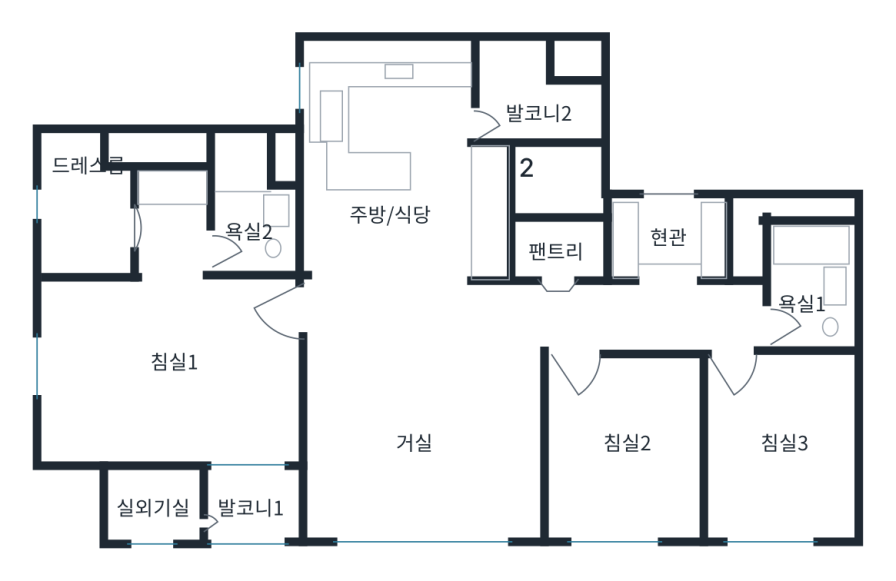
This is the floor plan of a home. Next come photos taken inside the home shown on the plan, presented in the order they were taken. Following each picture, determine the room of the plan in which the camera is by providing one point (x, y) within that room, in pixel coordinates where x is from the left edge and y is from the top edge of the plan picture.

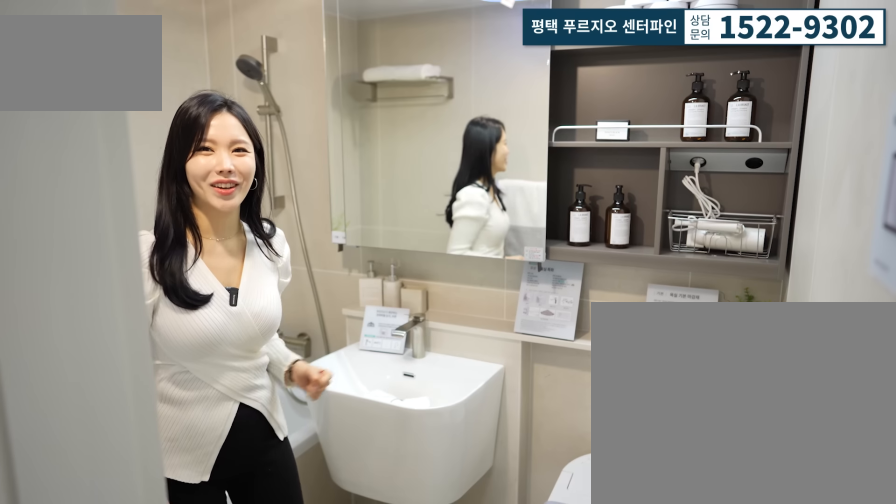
(800, 298)
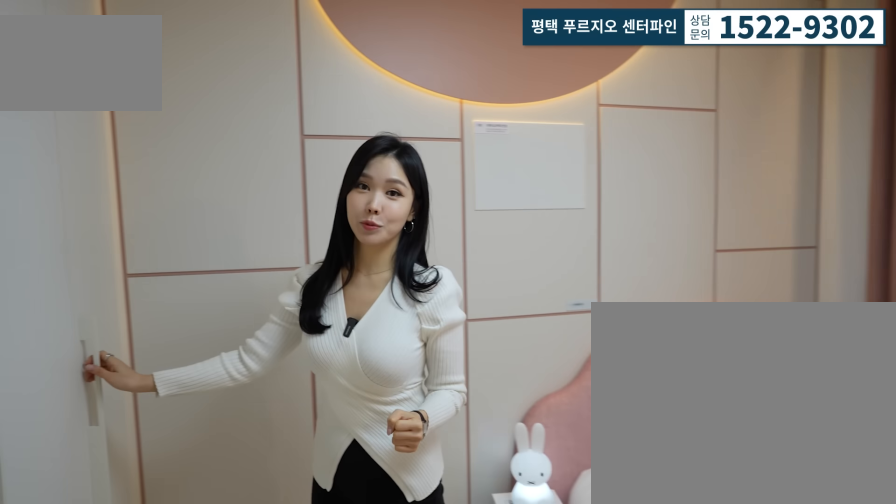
(789, 440)
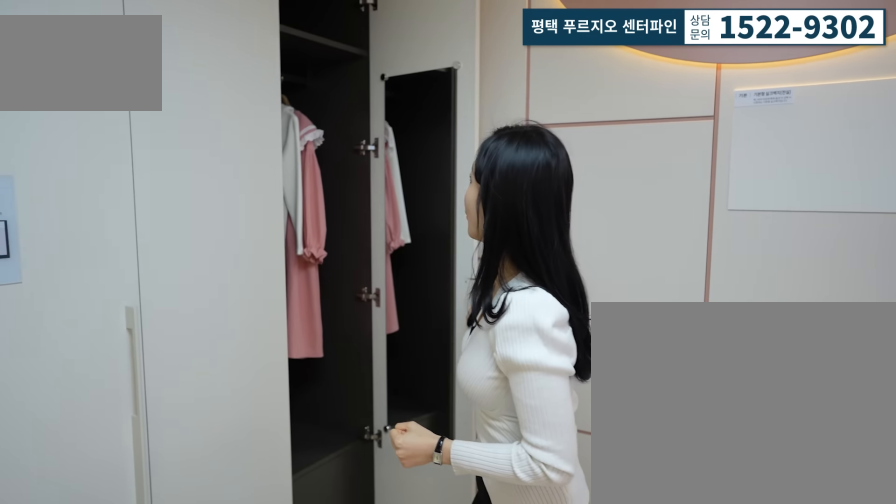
(789, 440)
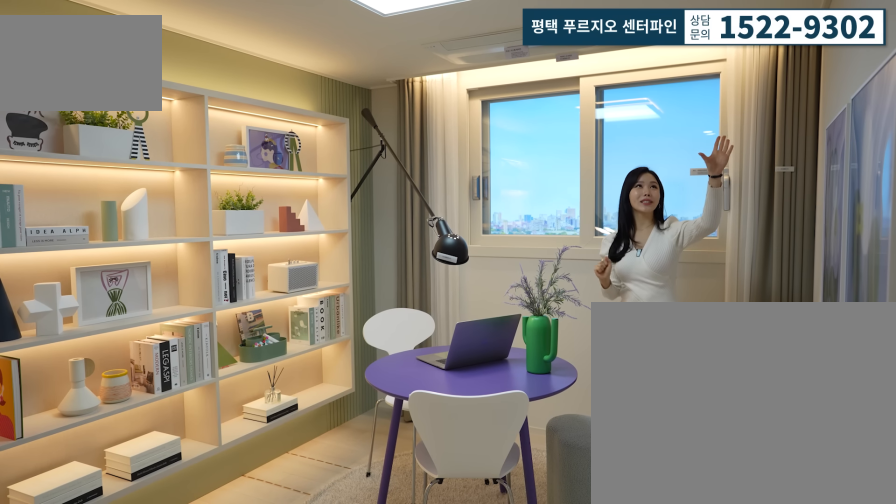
(621, 440)
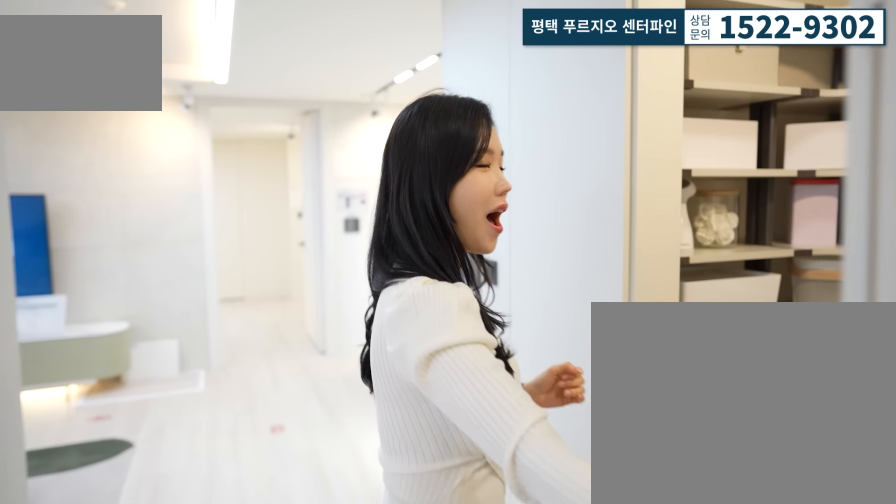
(560, 282)
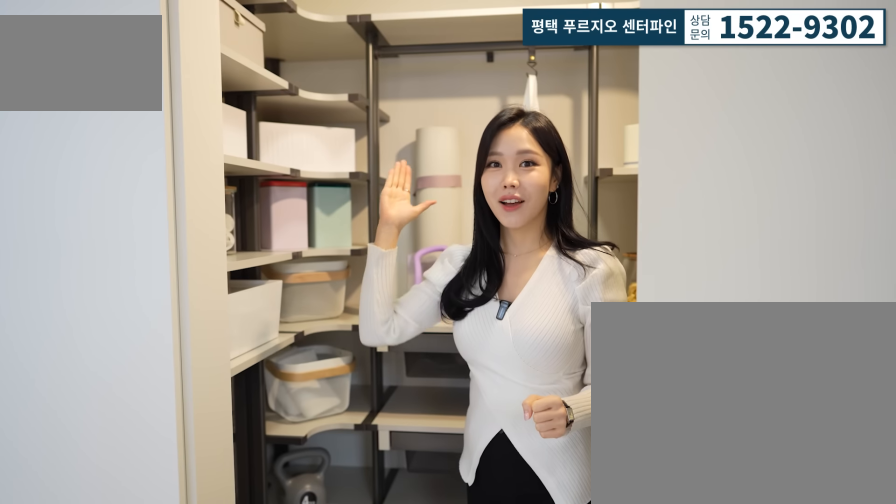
(560, 282)
